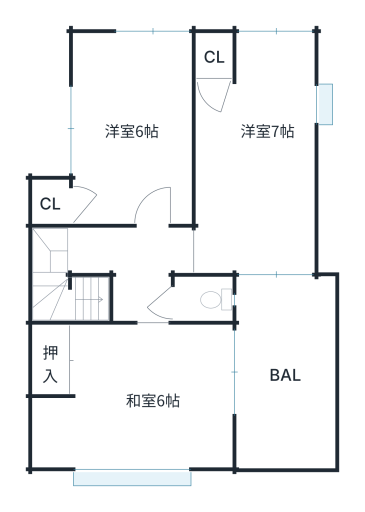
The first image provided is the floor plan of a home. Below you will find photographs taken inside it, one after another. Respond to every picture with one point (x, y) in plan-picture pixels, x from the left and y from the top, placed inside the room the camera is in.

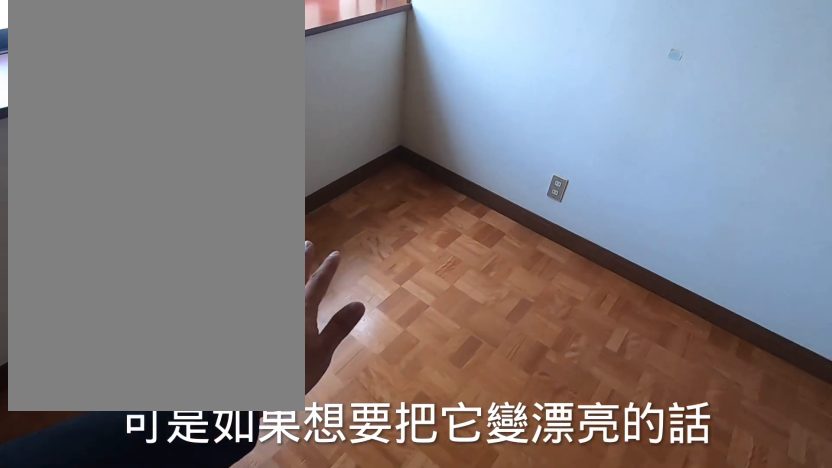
(139, 81)
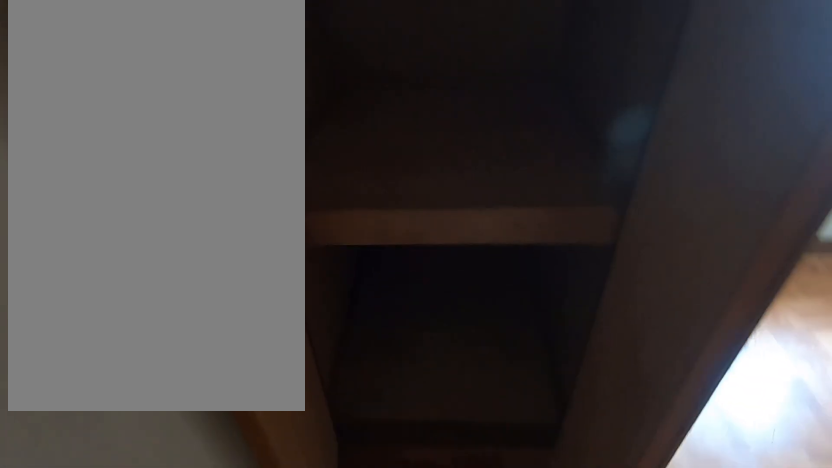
(260, 200)
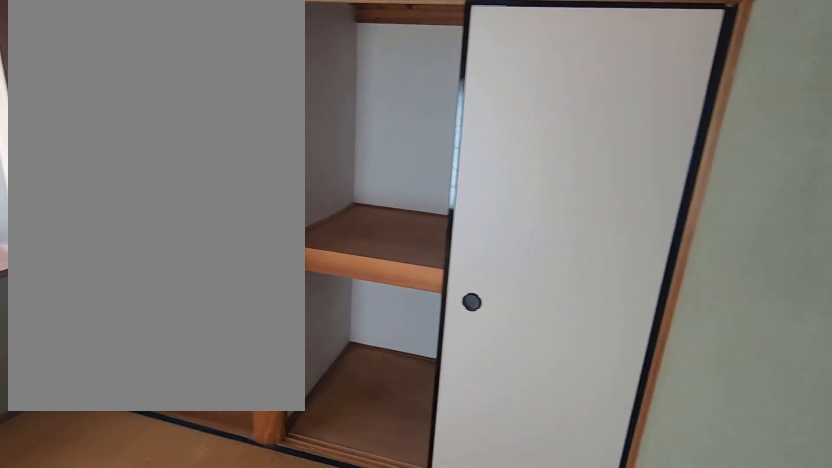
(159, 356)
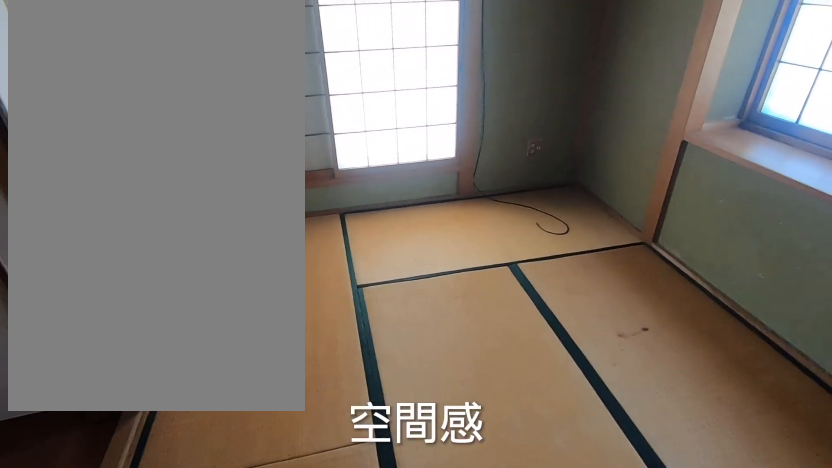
(160, 362)
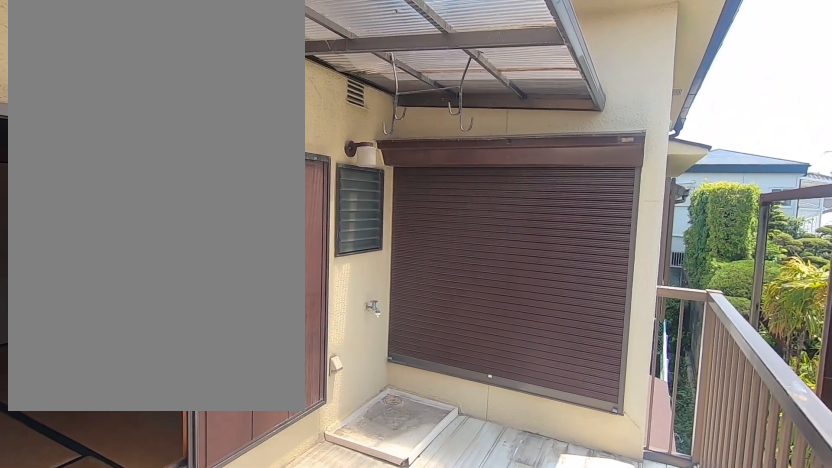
(290, 418)
